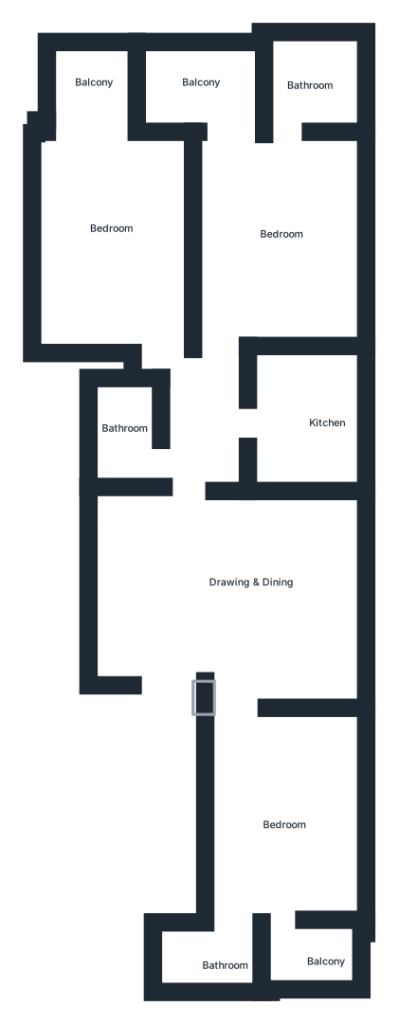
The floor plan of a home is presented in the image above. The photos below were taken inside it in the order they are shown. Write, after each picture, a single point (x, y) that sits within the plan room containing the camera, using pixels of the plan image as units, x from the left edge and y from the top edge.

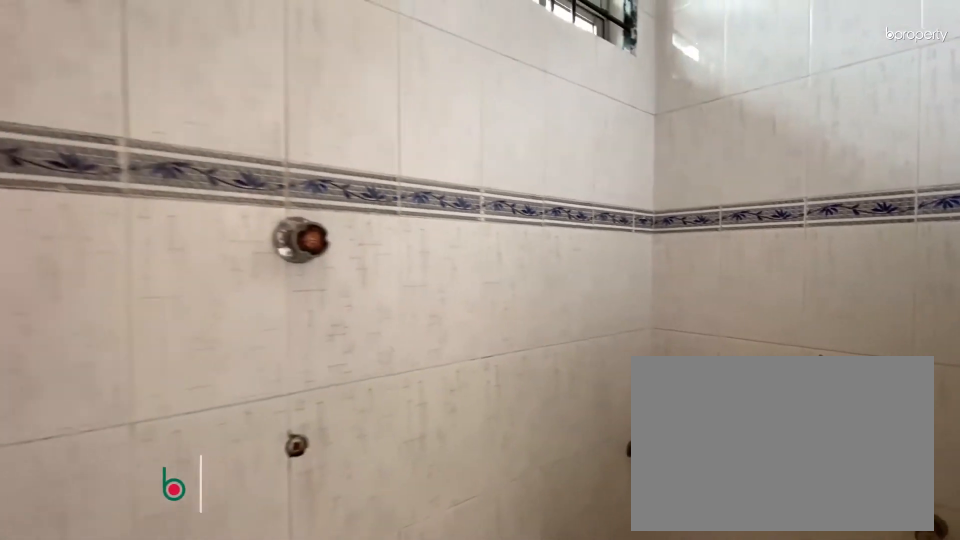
(206, 969)
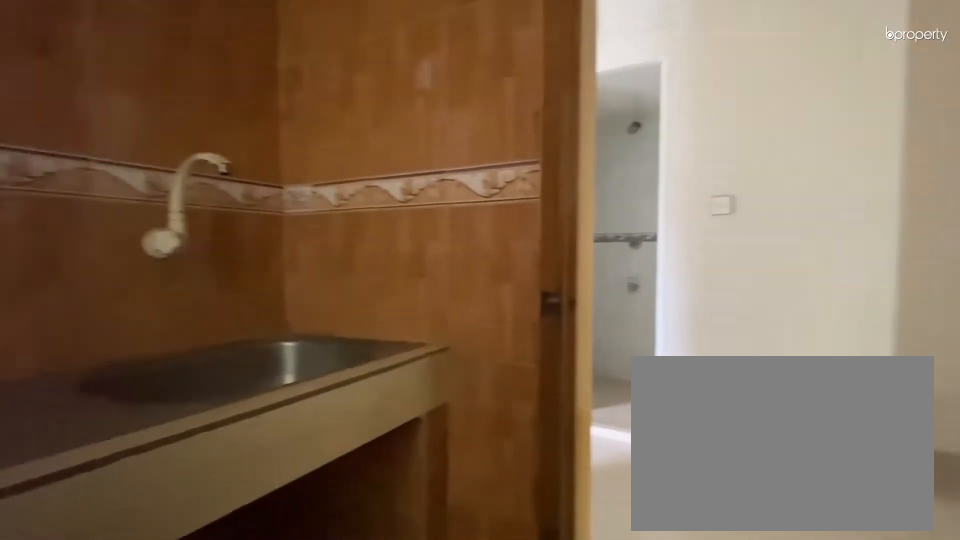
(319, 417)
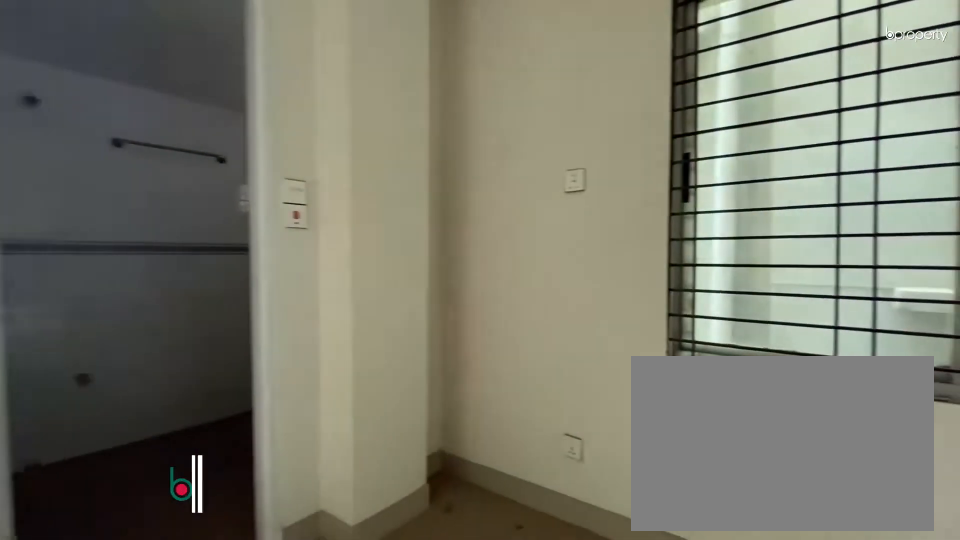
(282, 230)
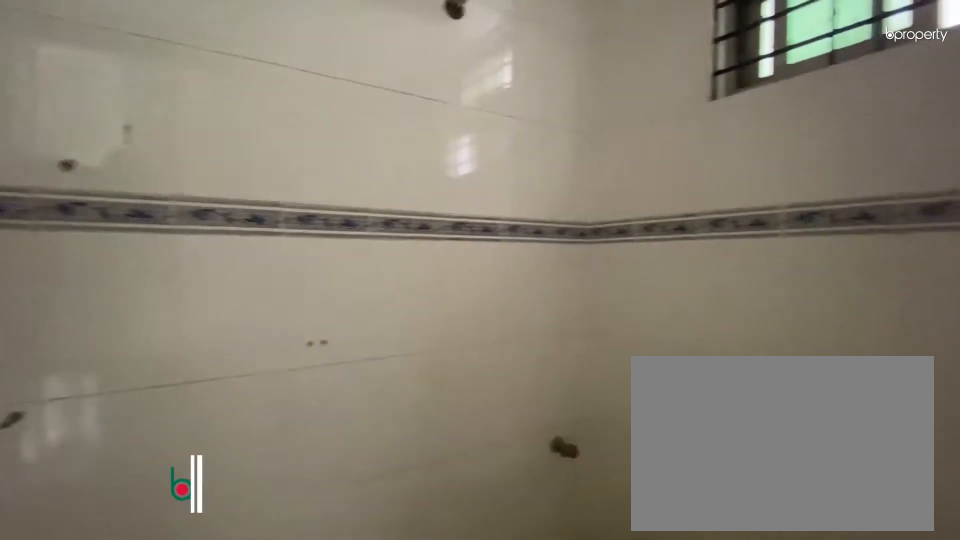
(307, 85)
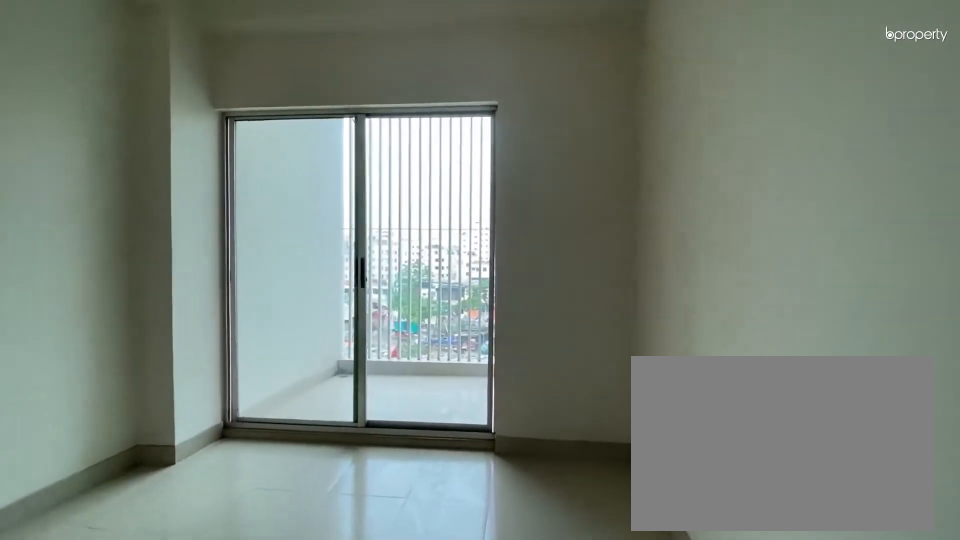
(110, 233)
